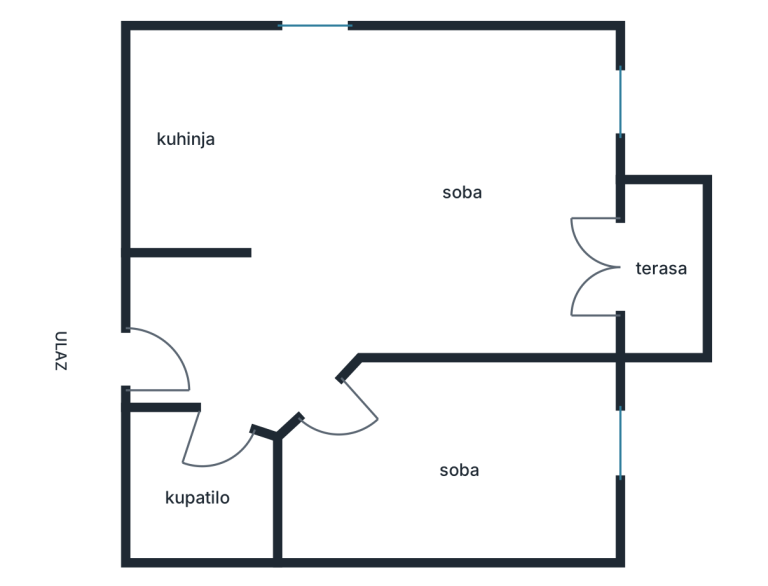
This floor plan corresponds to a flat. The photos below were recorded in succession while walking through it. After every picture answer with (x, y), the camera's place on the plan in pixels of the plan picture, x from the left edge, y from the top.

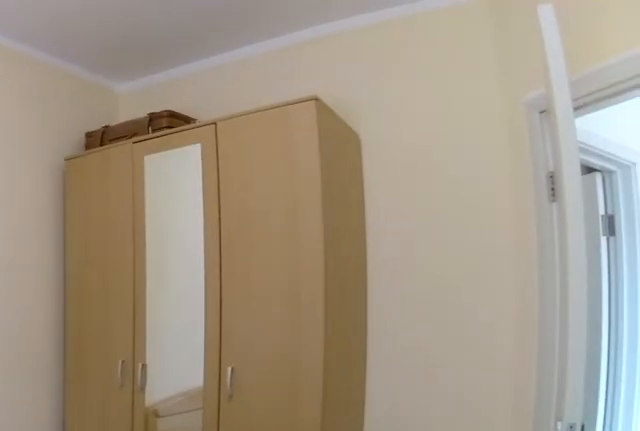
(565, 369)
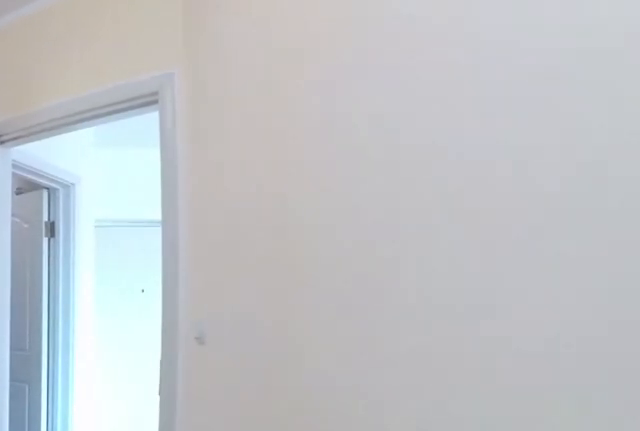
(579, 391)
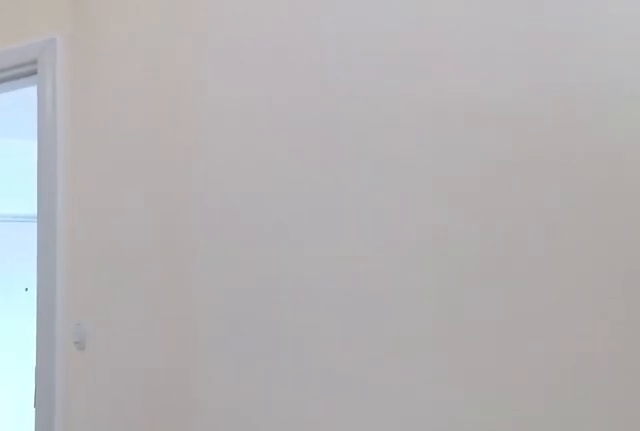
(532, 391)
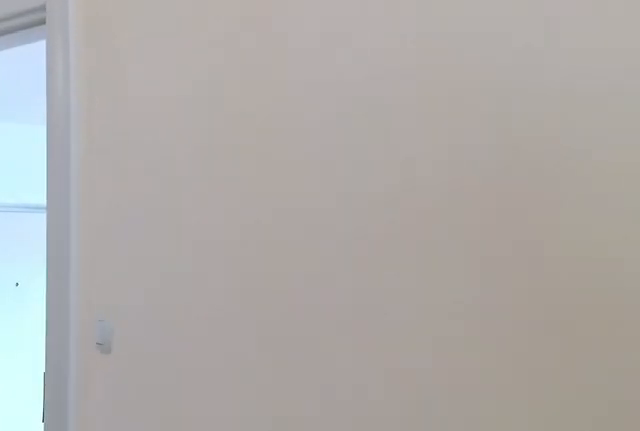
(492, 390)
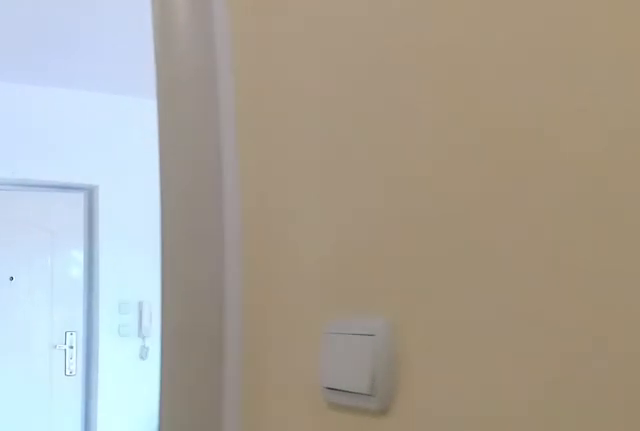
(413, 389)
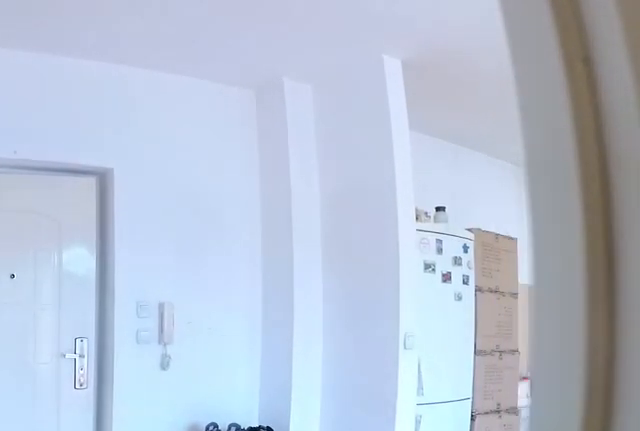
(361, 388)
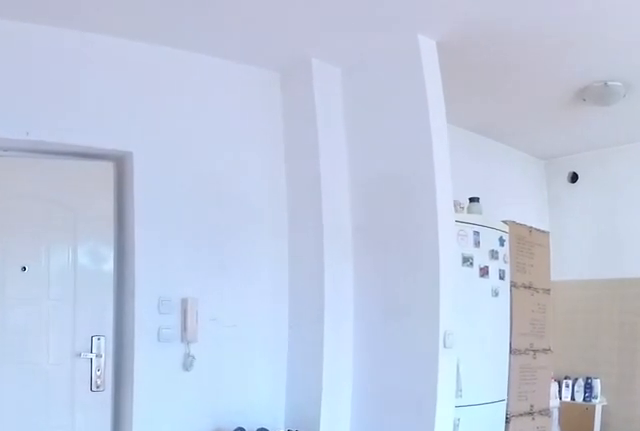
(334, 389)
